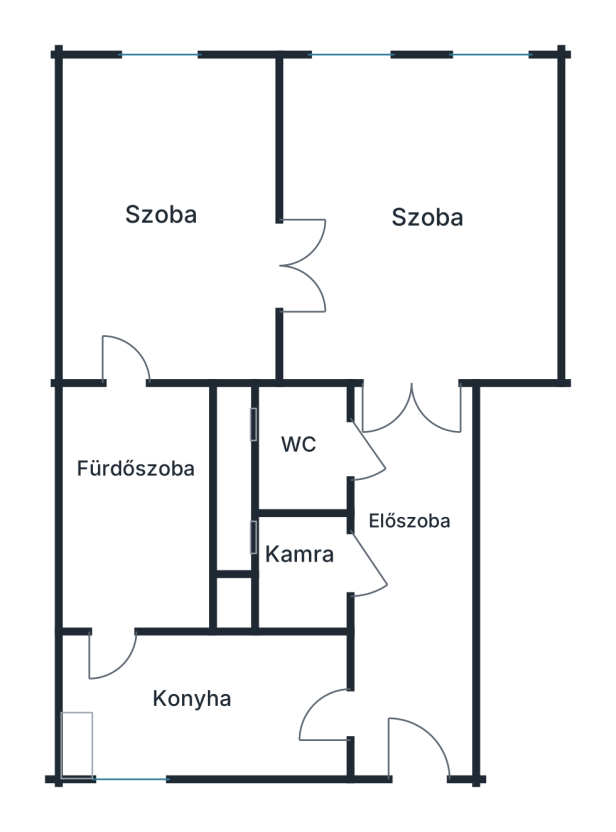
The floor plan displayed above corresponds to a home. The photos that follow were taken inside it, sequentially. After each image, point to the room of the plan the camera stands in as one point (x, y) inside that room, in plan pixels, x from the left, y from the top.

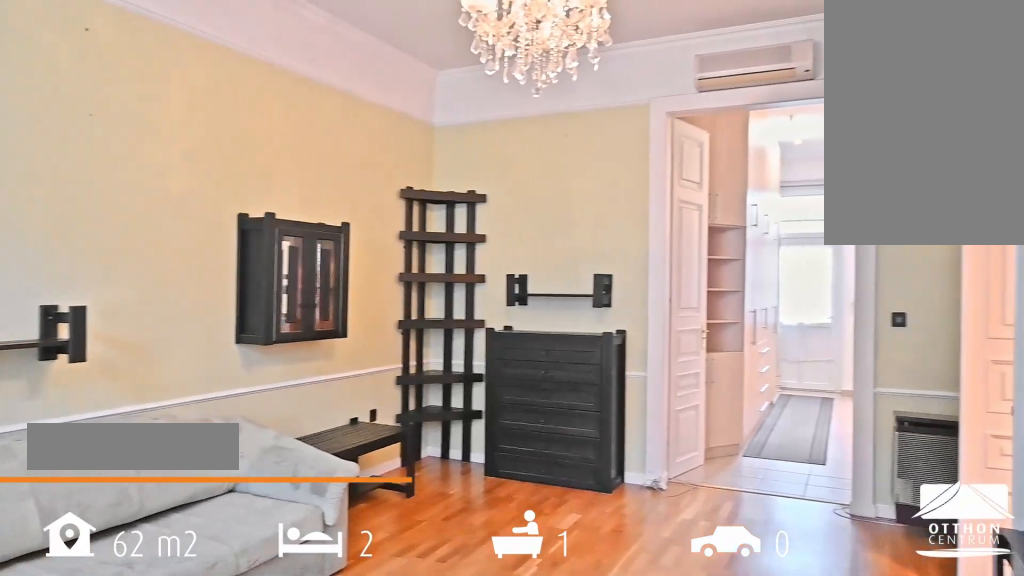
(417, 222)
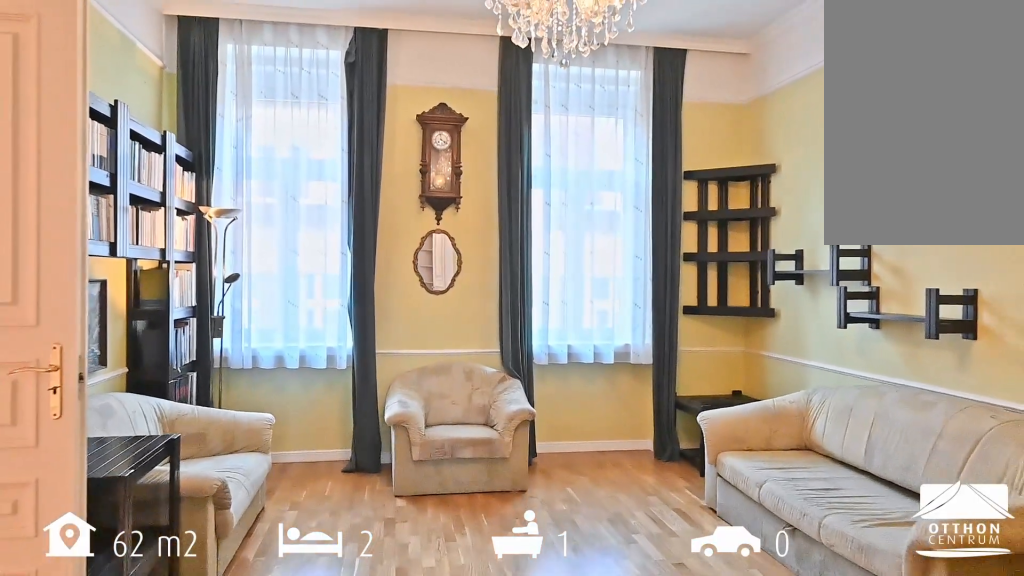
(417, 222)
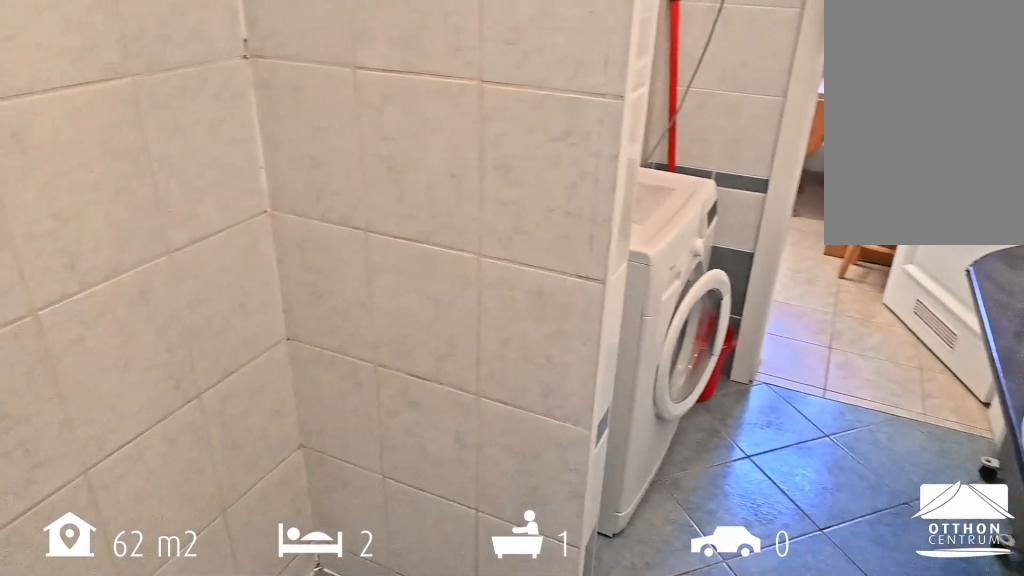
(138, 512)
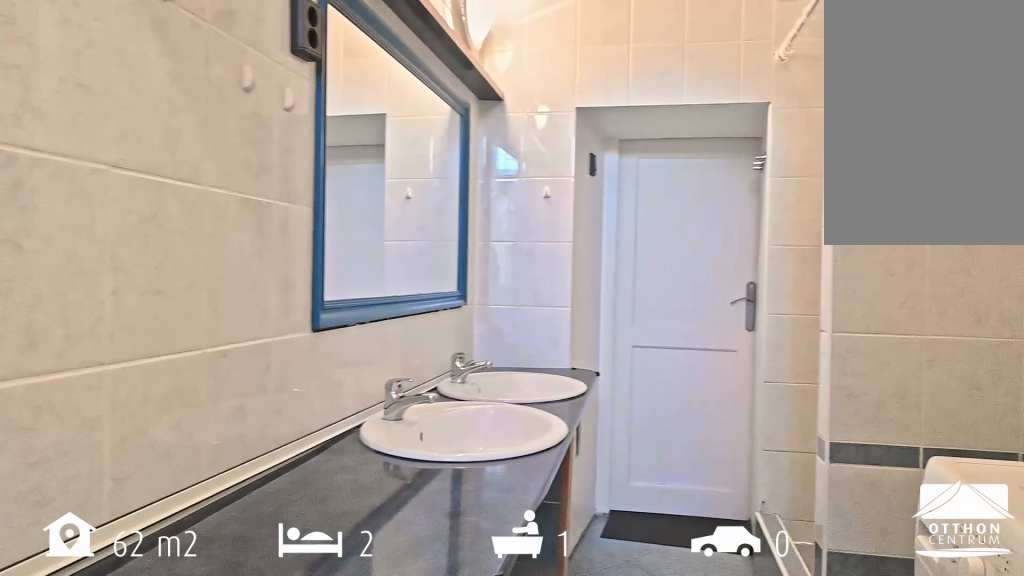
(138, 512)
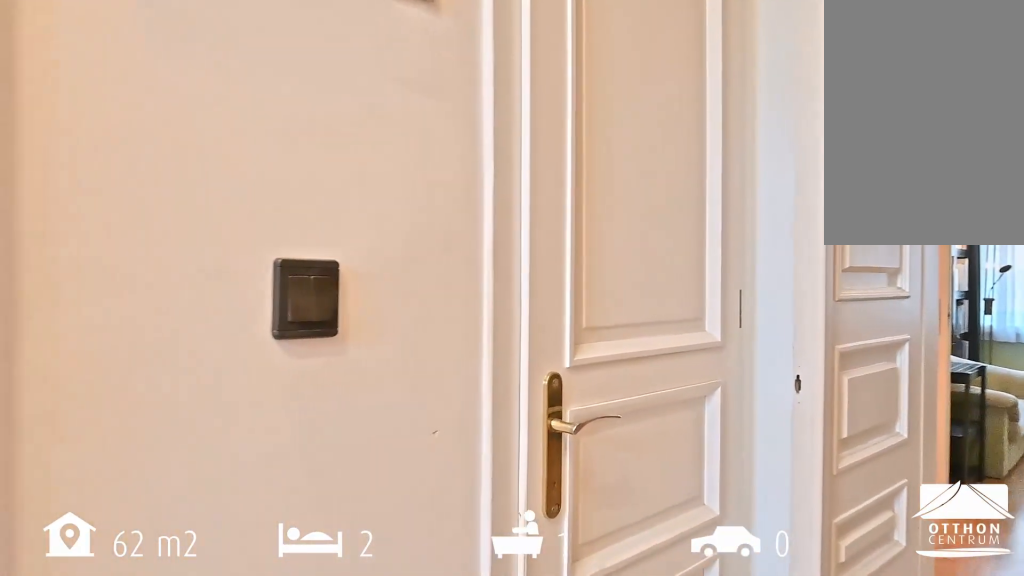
(412, 582)
